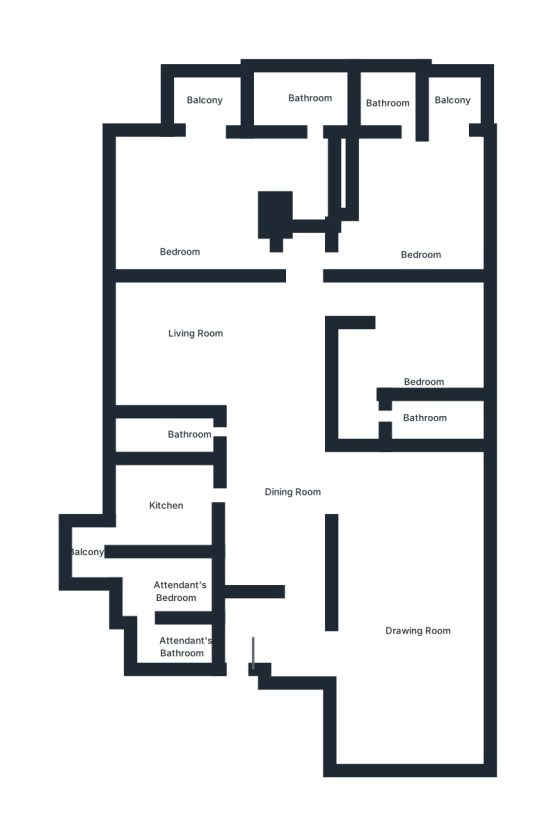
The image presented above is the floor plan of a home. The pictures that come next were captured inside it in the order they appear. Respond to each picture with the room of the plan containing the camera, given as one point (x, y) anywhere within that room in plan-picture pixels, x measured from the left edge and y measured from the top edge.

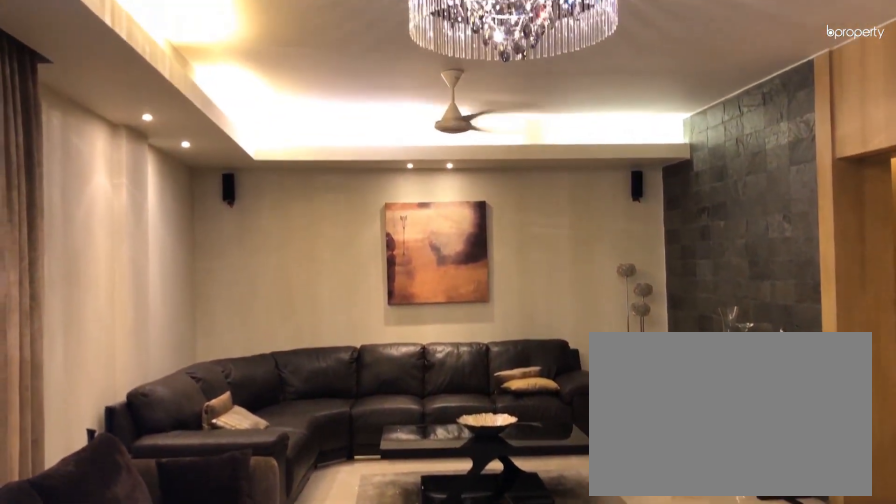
(412, 593)
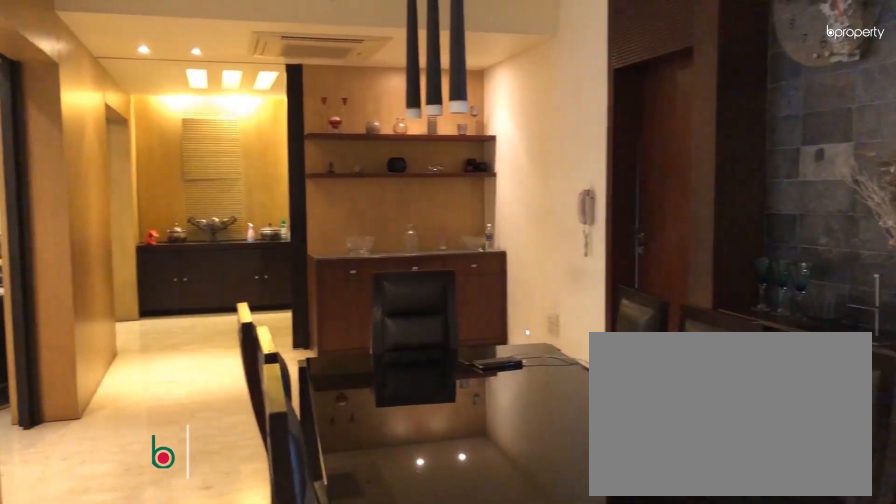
(294, 507)
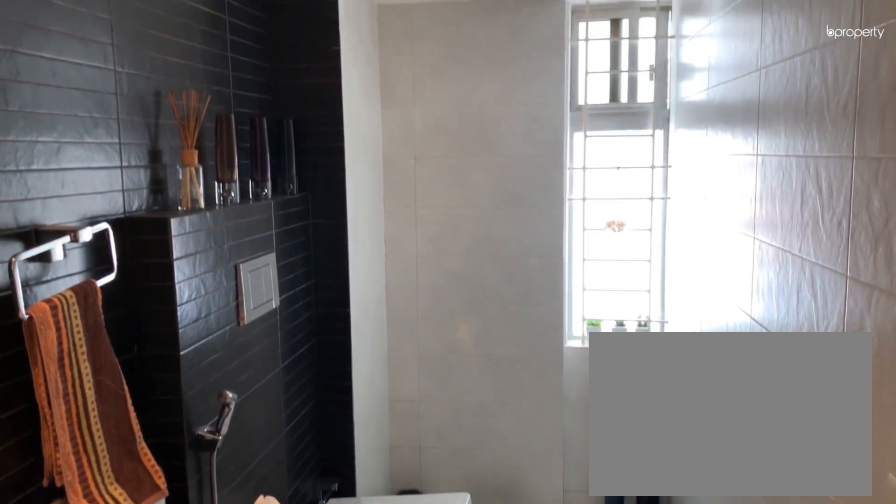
(166, 433)
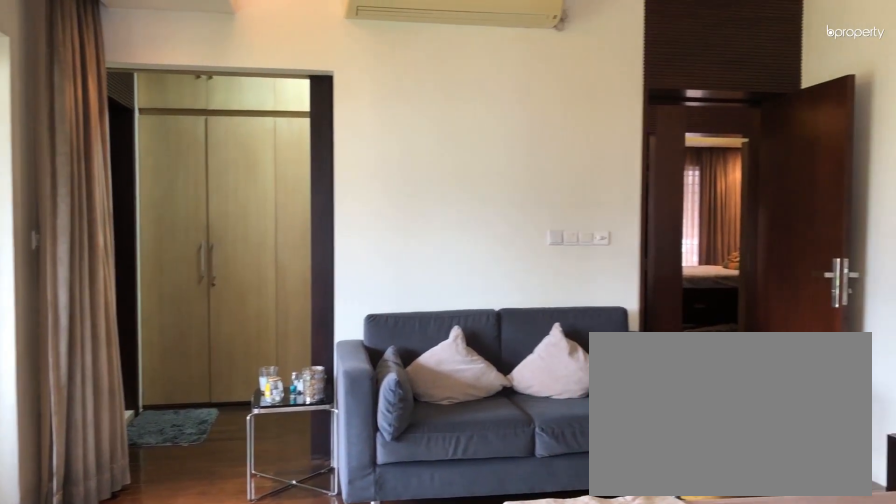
(182, 219)
